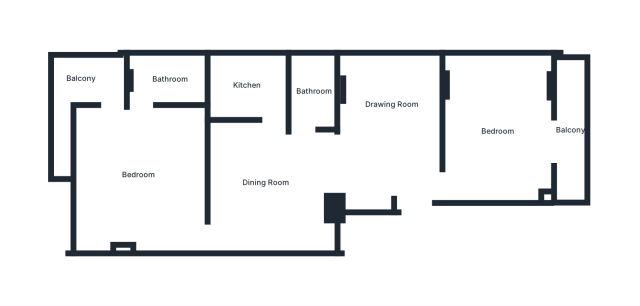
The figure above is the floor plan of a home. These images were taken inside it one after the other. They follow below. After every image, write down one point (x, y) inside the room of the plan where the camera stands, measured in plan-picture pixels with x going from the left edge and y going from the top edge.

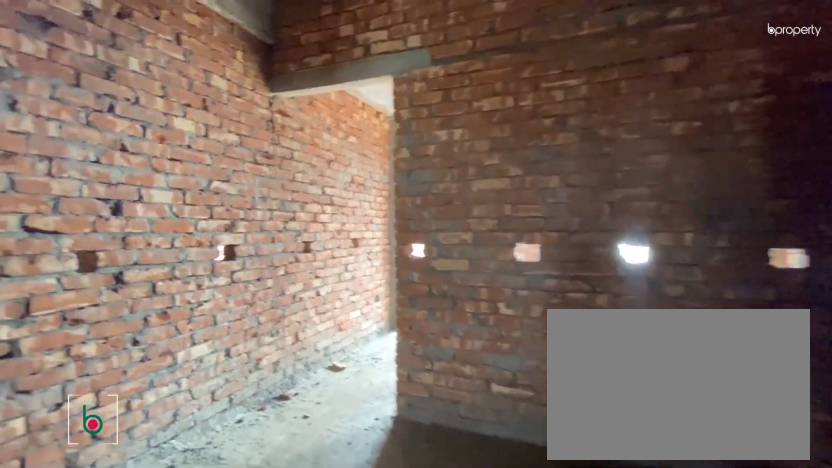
(268, 181)
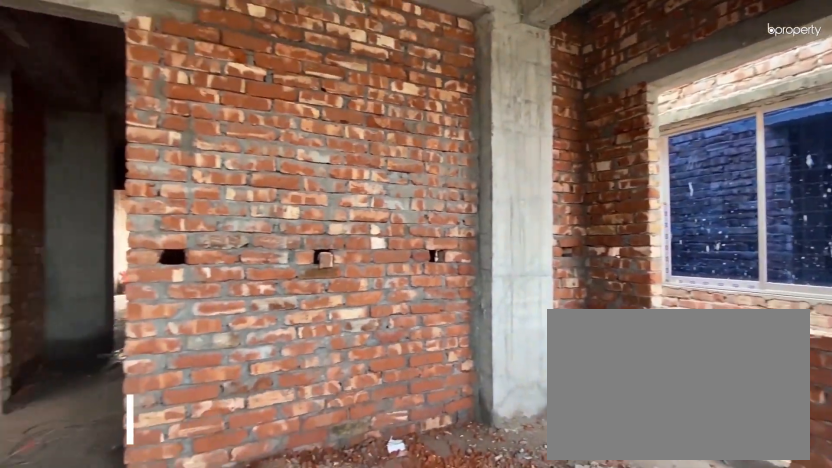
(495, 132)
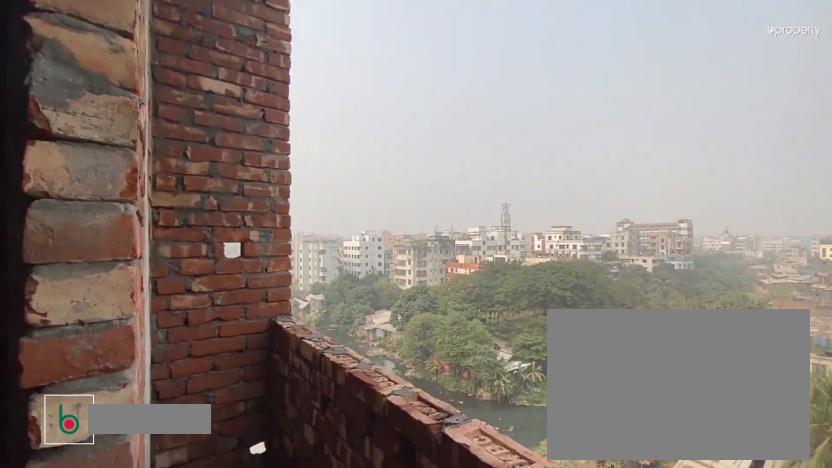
(573, 130)
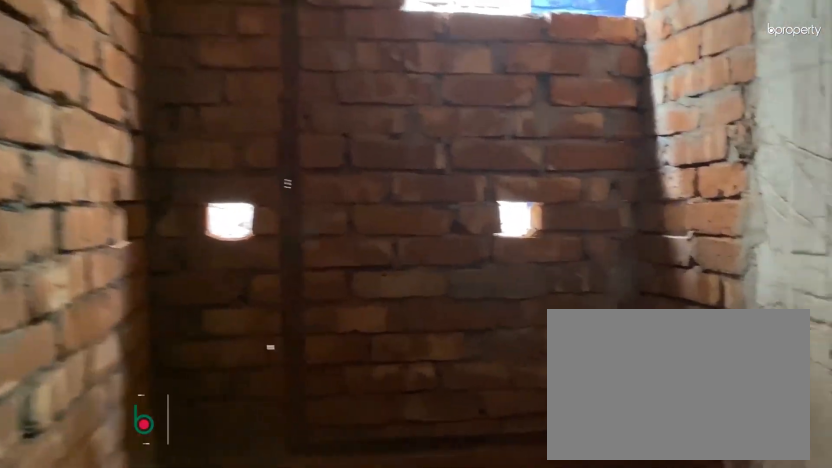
(315, 92)
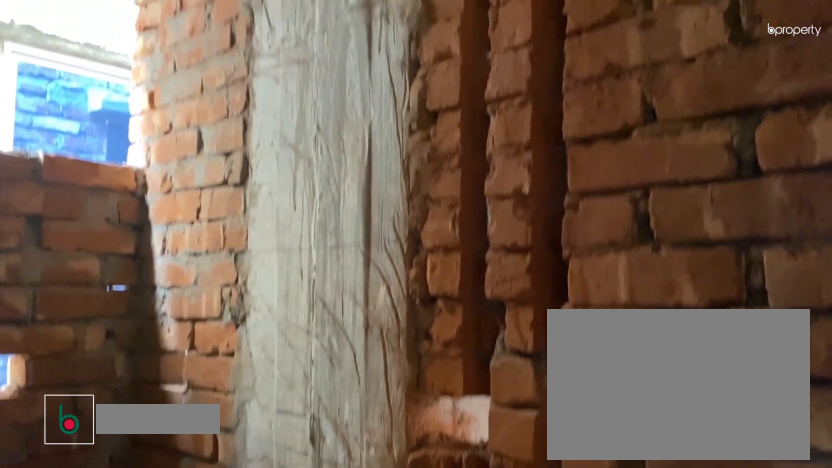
(315, 92)
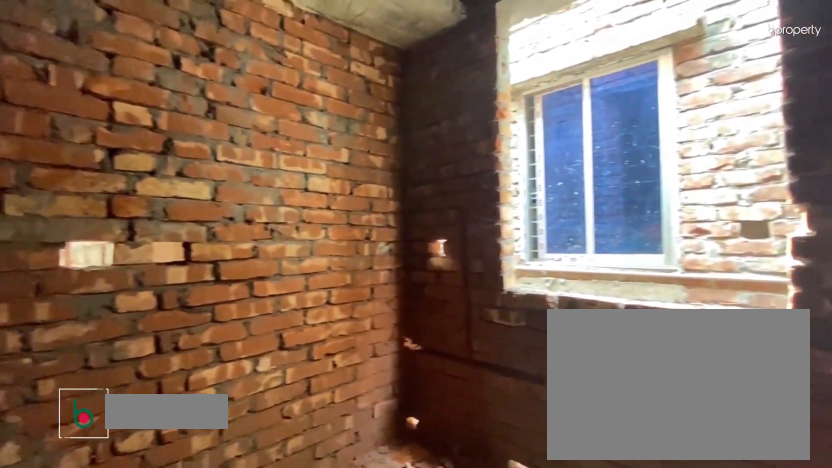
(247, 85)
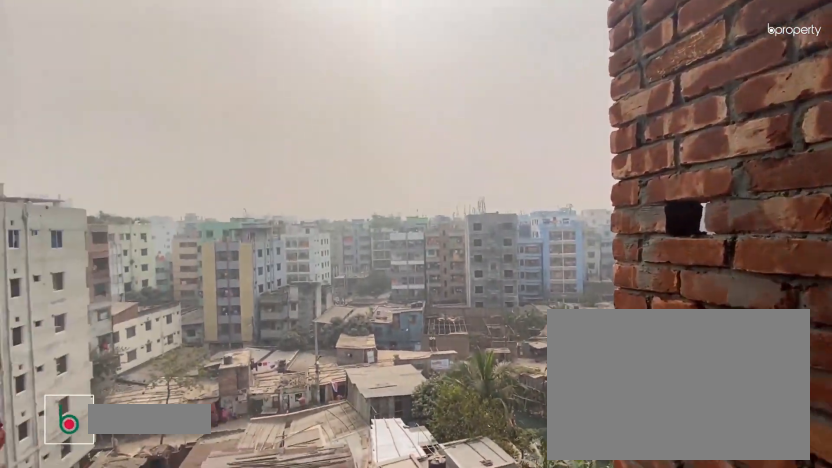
(80, 78)
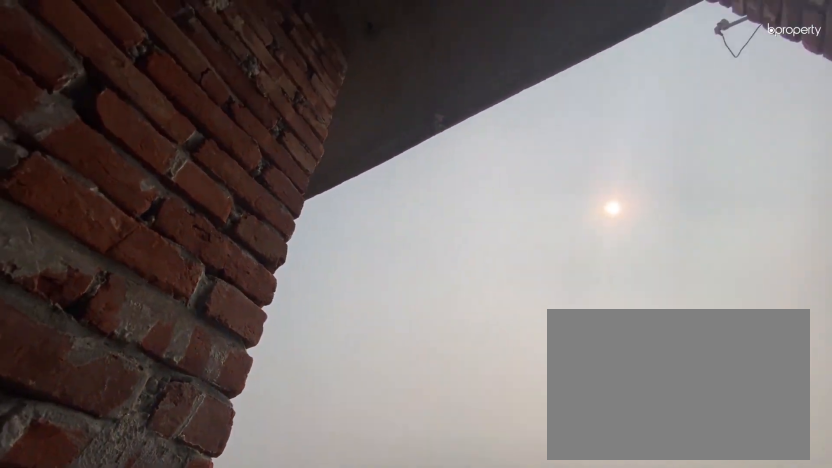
(80, 78)
